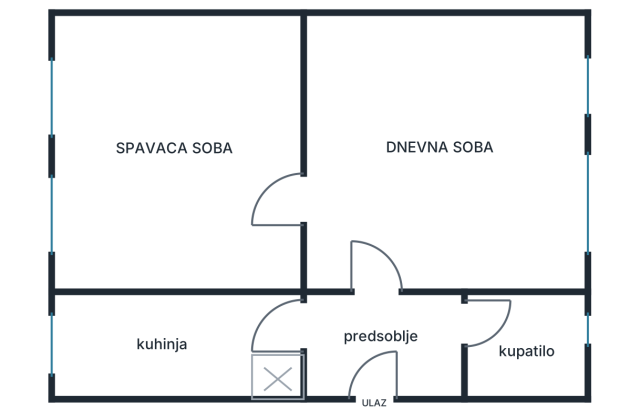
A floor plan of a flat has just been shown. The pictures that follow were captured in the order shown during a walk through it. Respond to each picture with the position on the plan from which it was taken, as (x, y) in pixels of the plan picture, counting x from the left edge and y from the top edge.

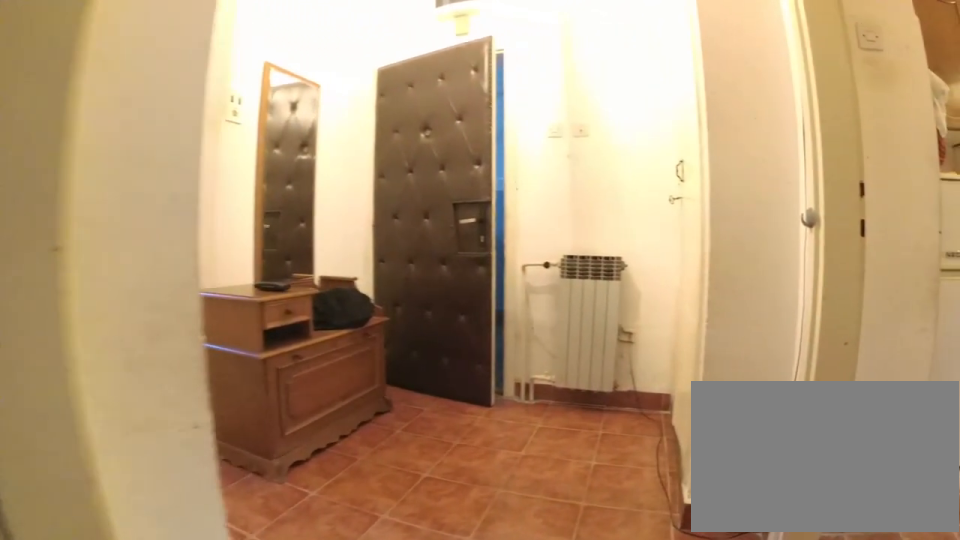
(379, 261)
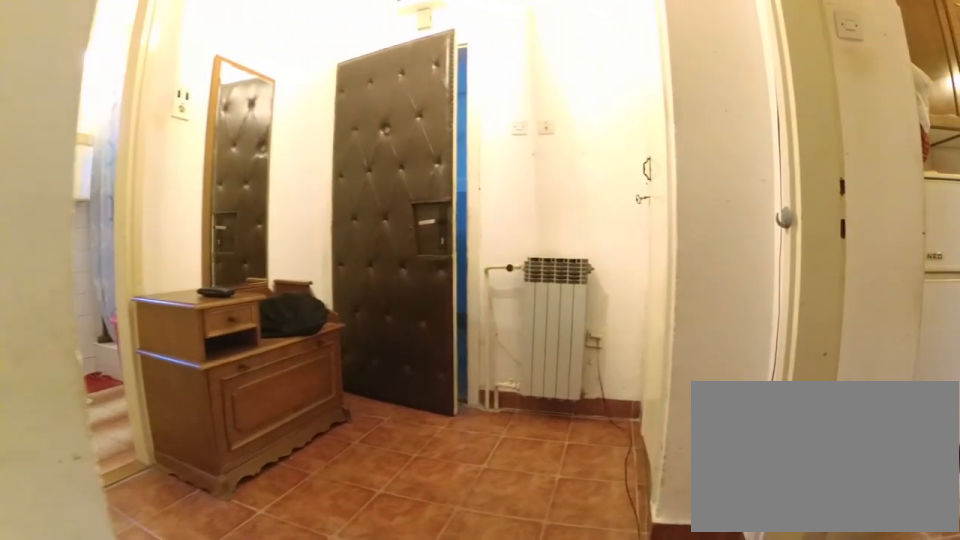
(381, 268)
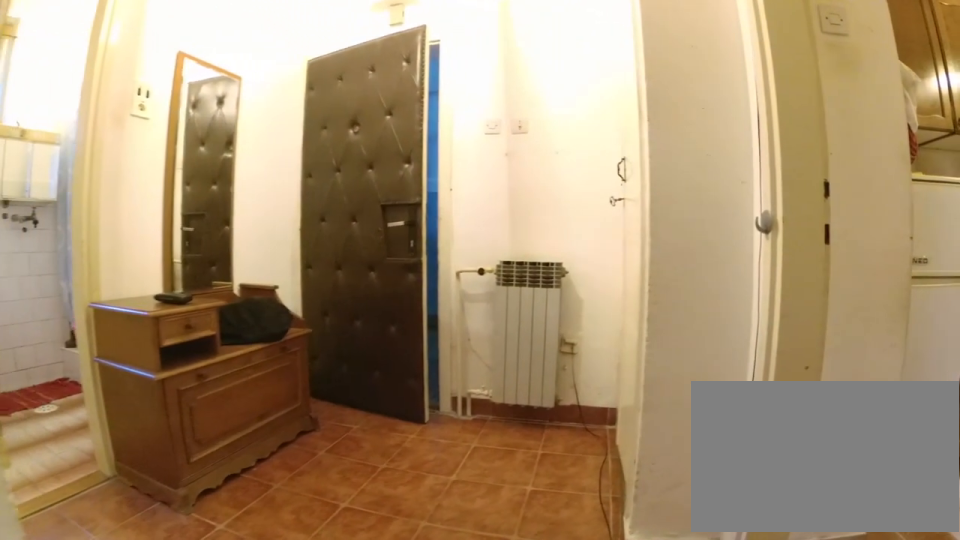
(383, 275)
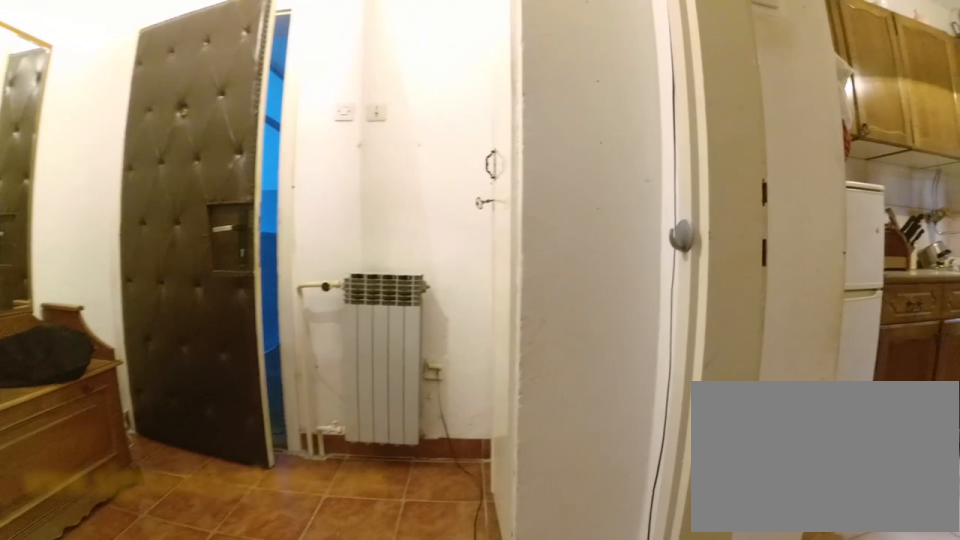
(385, 295)
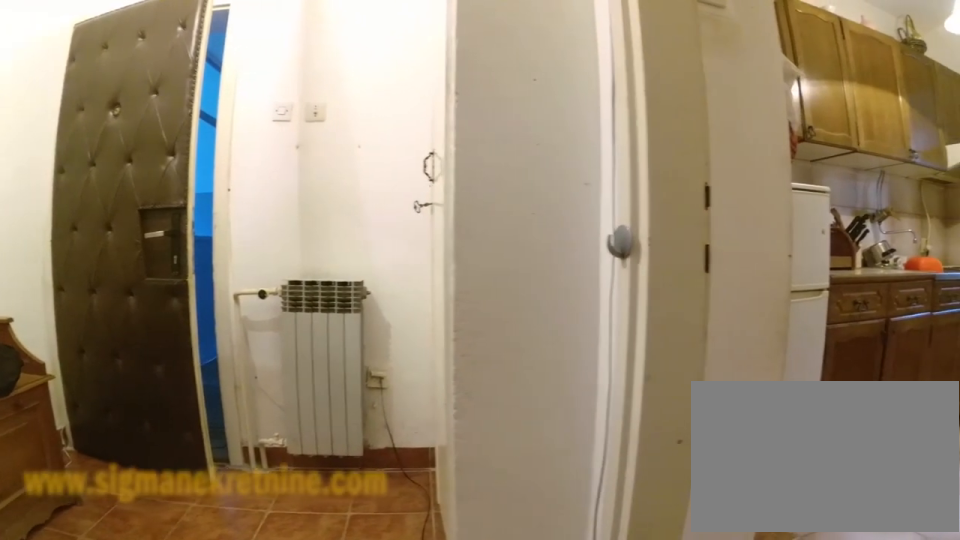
(378, 303)
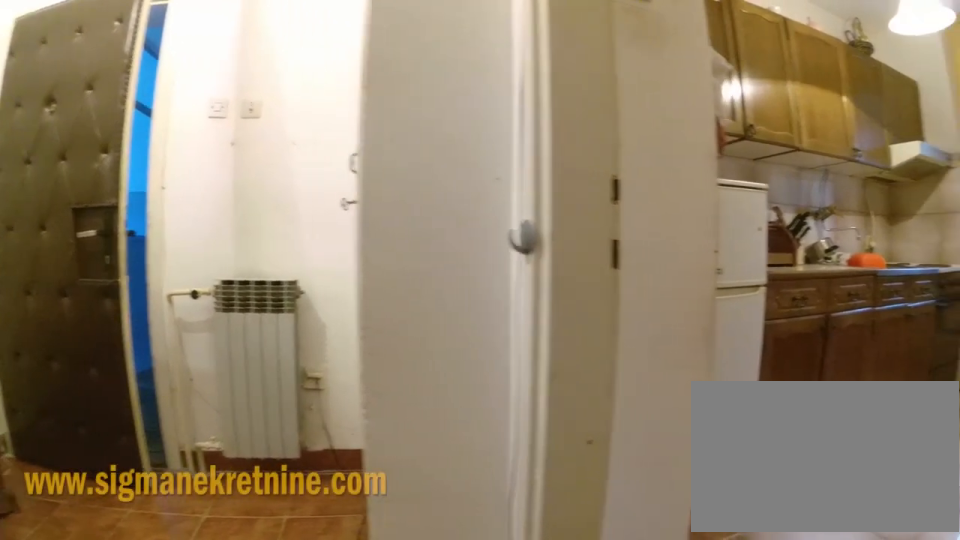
(374, 304)
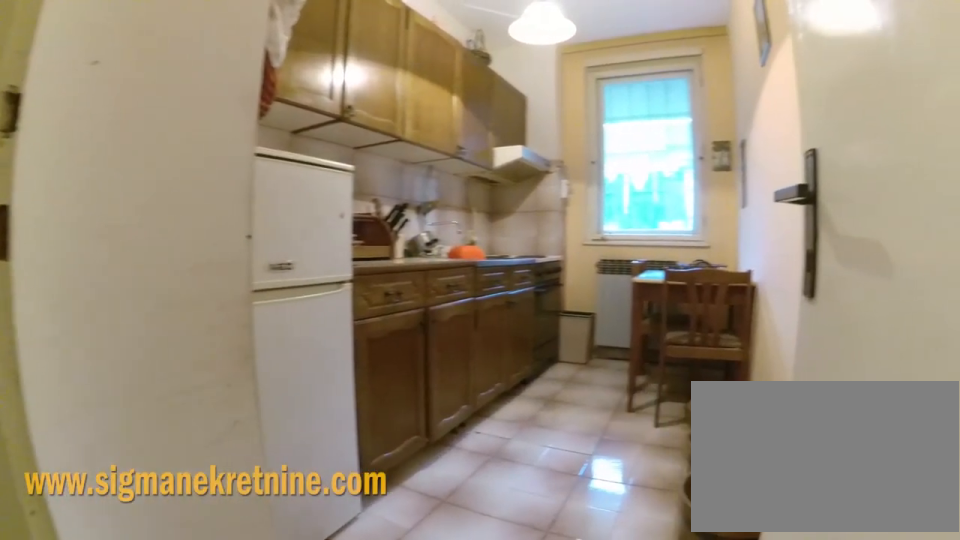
(349, 309)
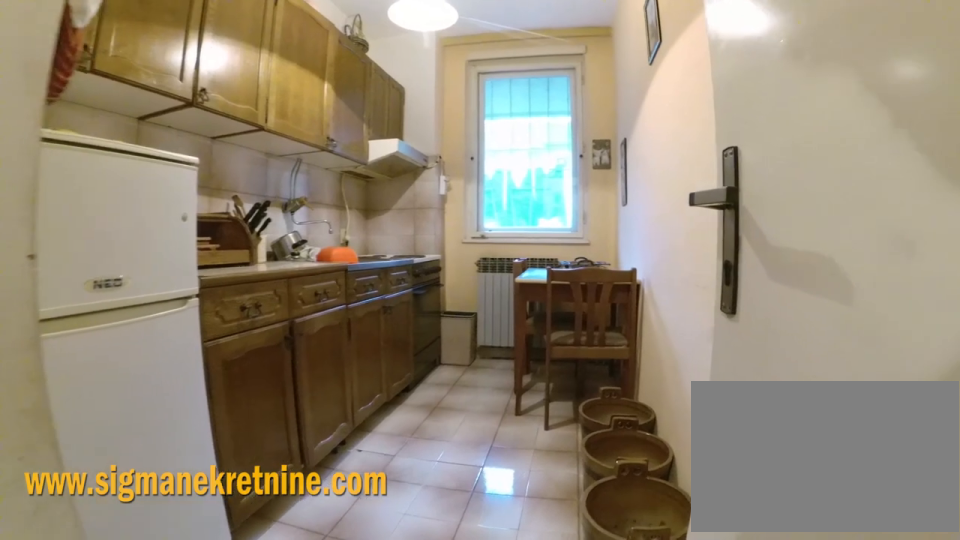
(328, 314)
